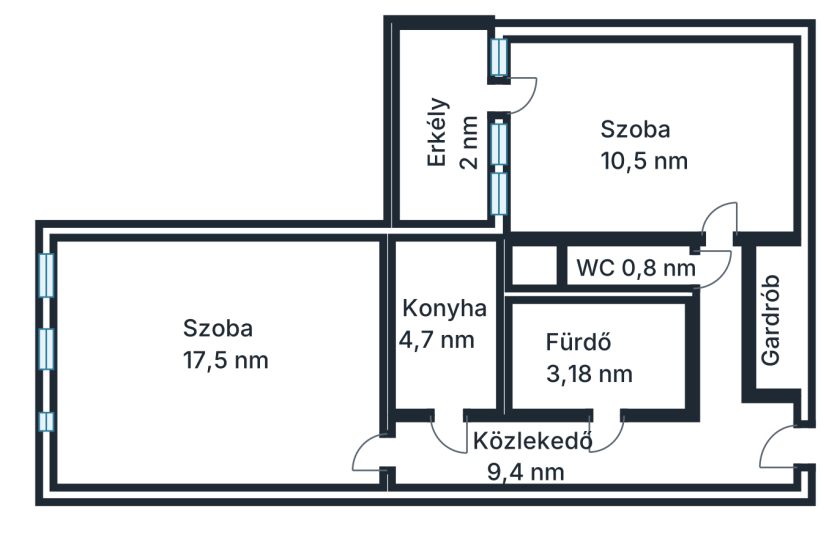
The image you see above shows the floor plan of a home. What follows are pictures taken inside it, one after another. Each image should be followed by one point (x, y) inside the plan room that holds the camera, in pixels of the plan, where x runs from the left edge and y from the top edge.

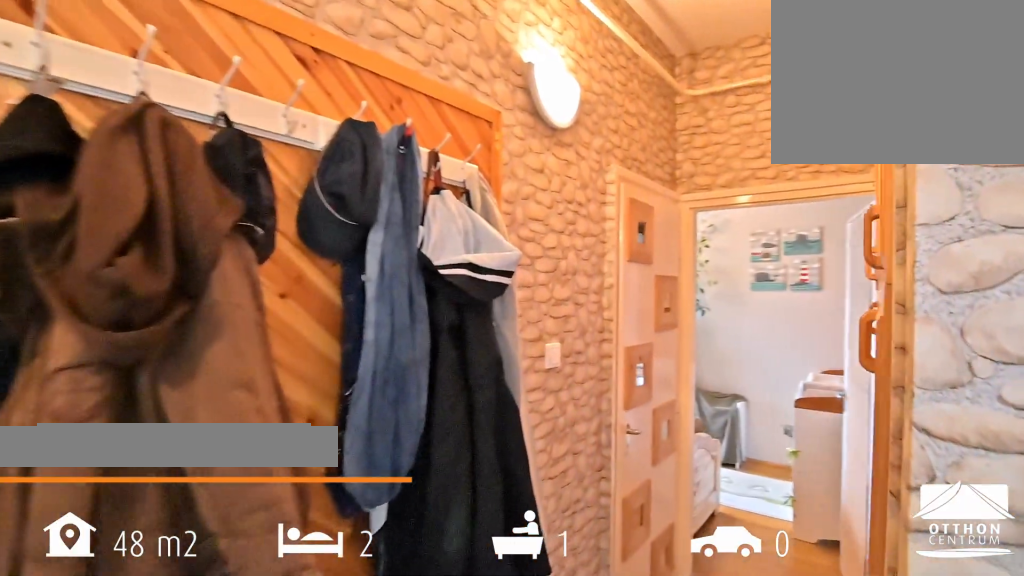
(717, 457)
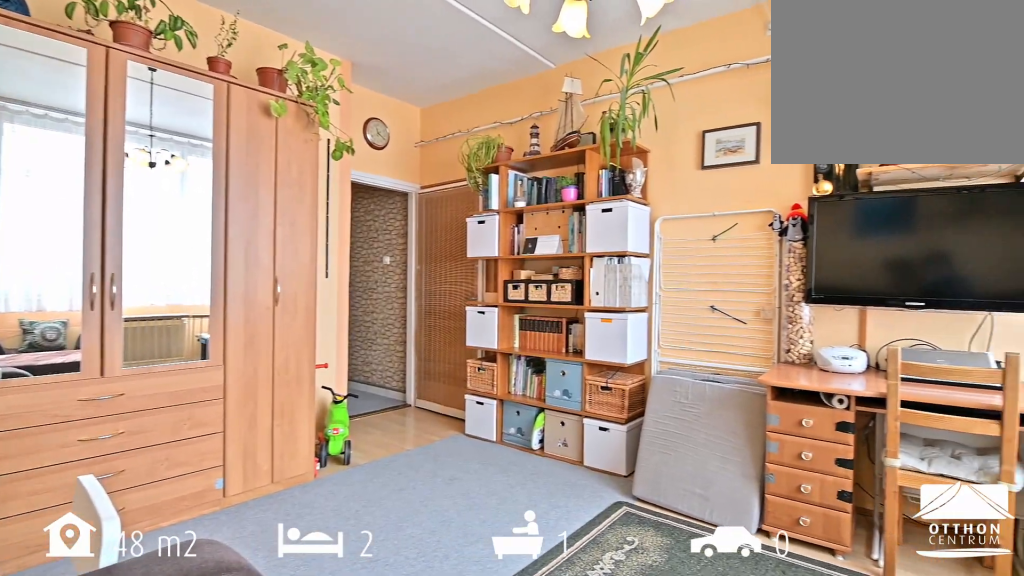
(248, 348)
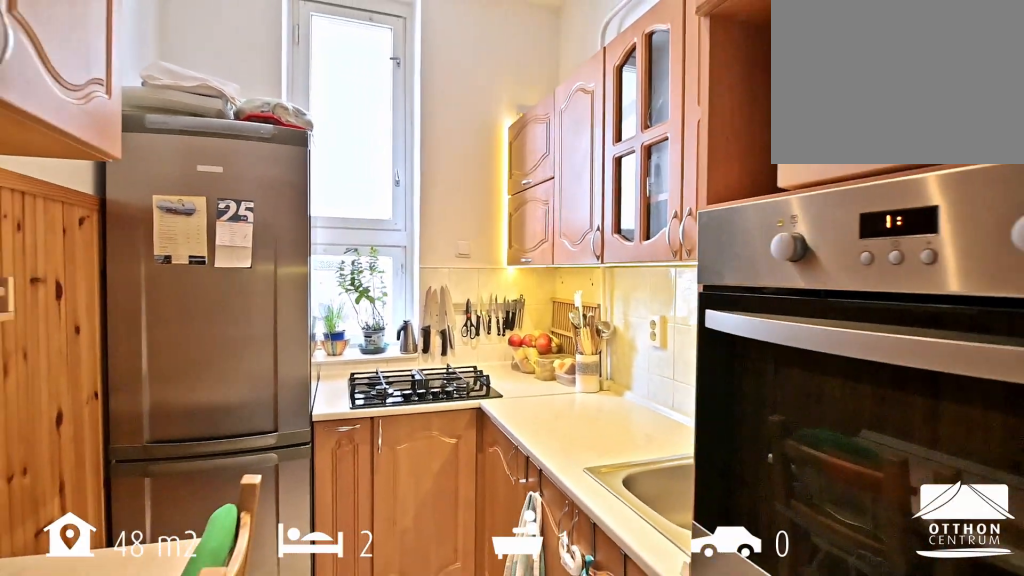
(446, 348)
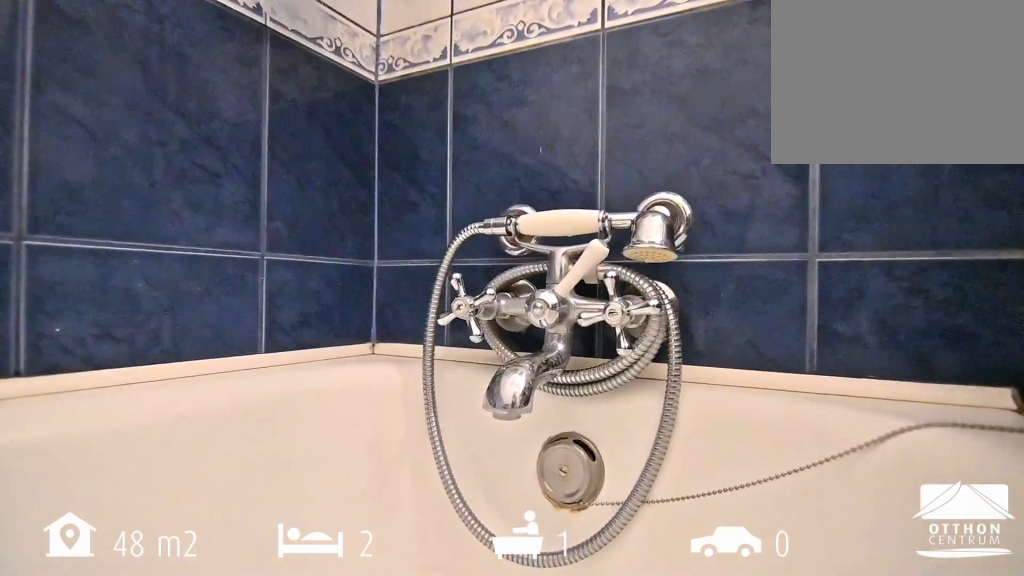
(608, 366)
